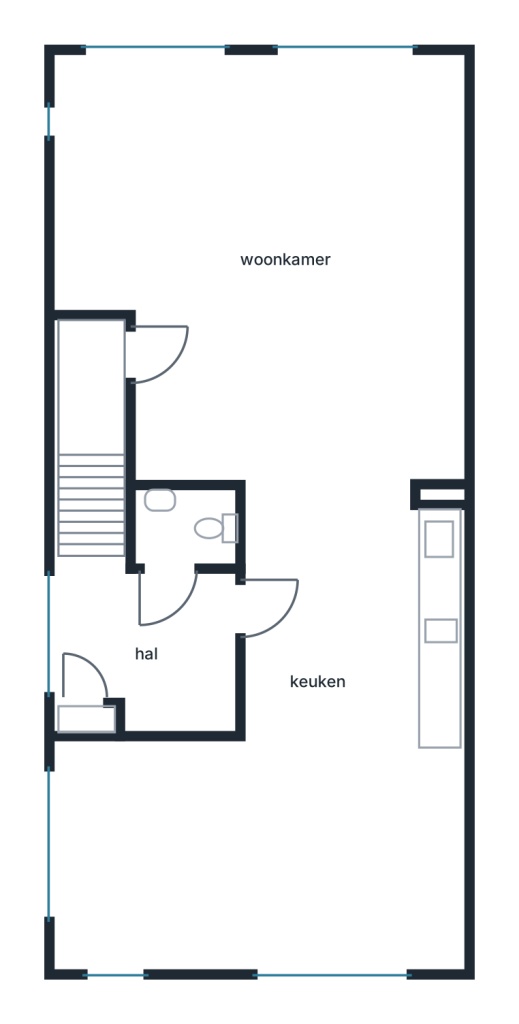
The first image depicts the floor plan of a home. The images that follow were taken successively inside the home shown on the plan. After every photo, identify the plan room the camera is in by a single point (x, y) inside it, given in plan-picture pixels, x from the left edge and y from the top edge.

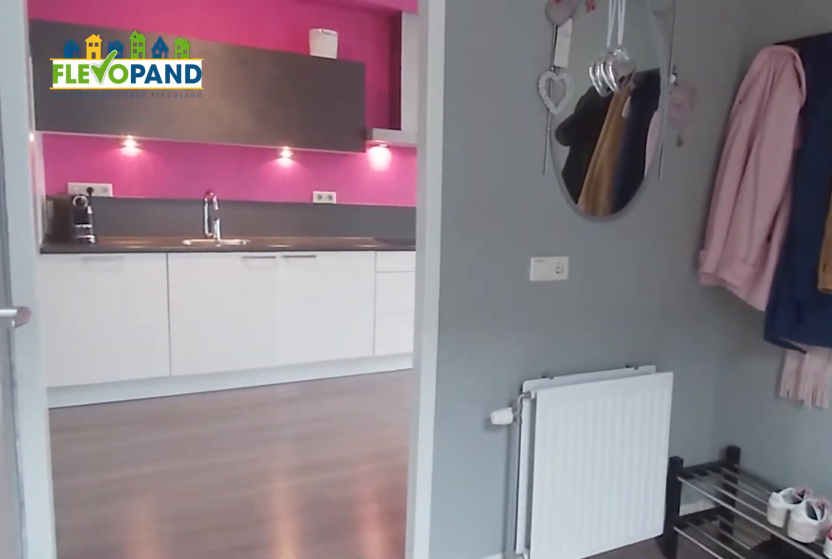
(149, 645)
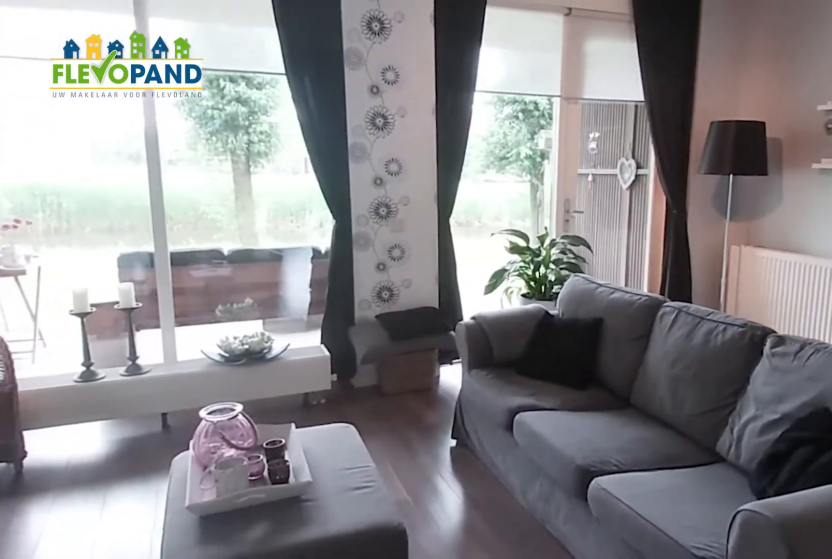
(275, 264)
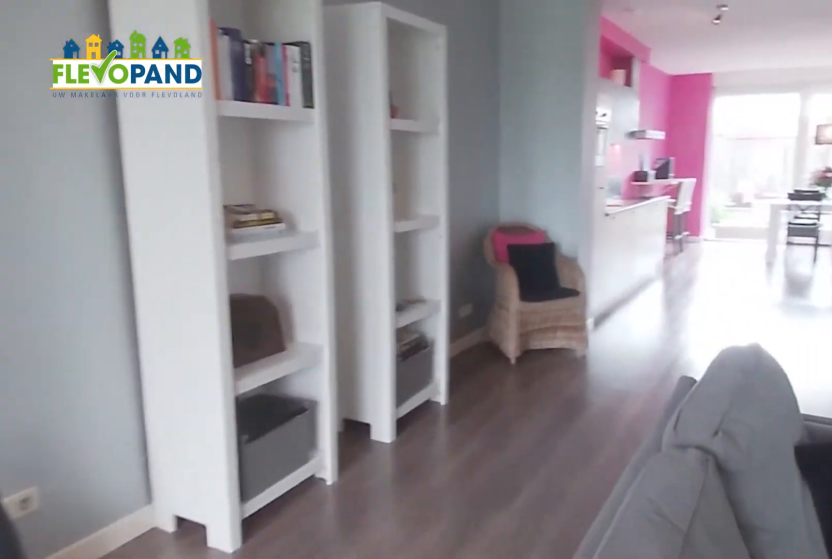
(275, 264)
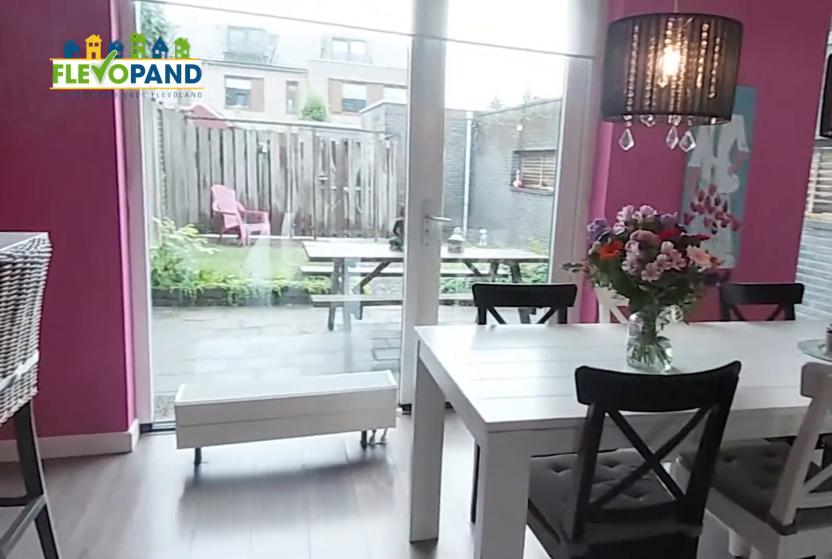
(160, 856)
